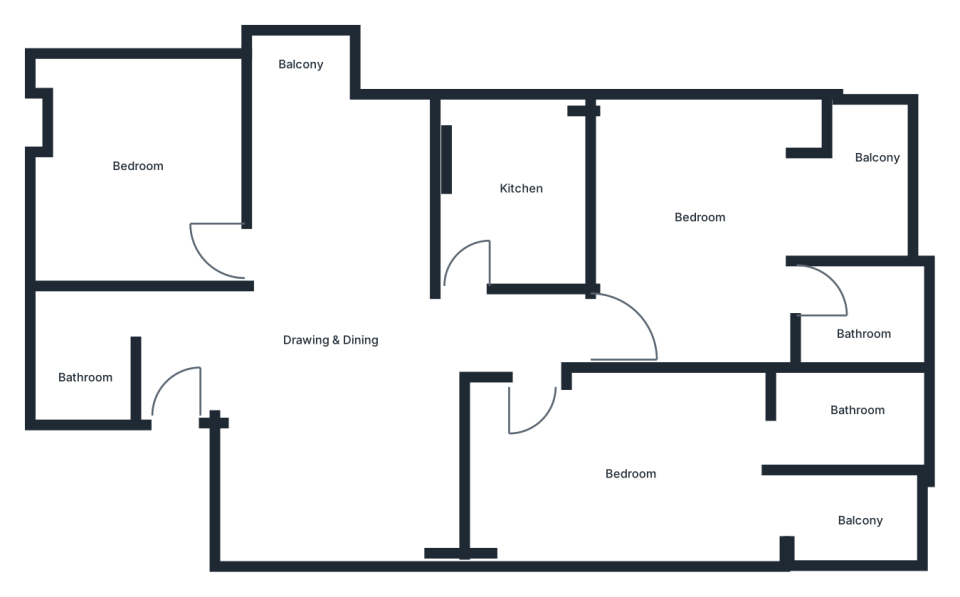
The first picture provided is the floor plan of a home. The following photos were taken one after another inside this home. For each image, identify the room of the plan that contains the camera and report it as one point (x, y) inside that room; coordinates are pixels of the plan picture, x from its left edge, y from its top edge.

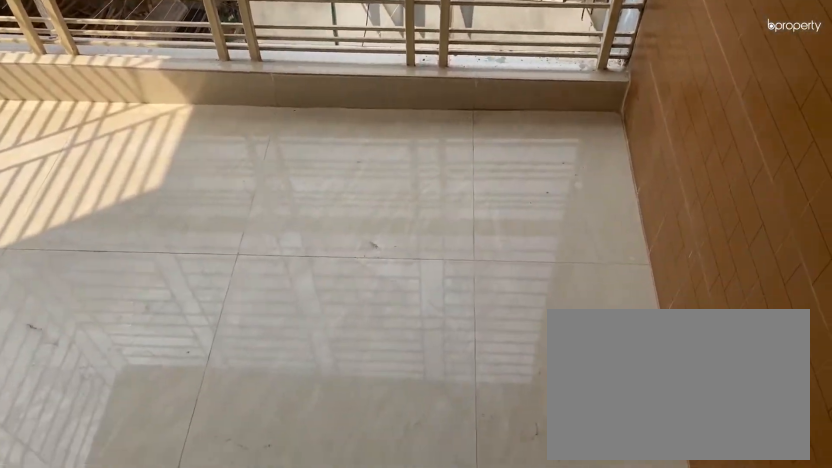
(863, 195)
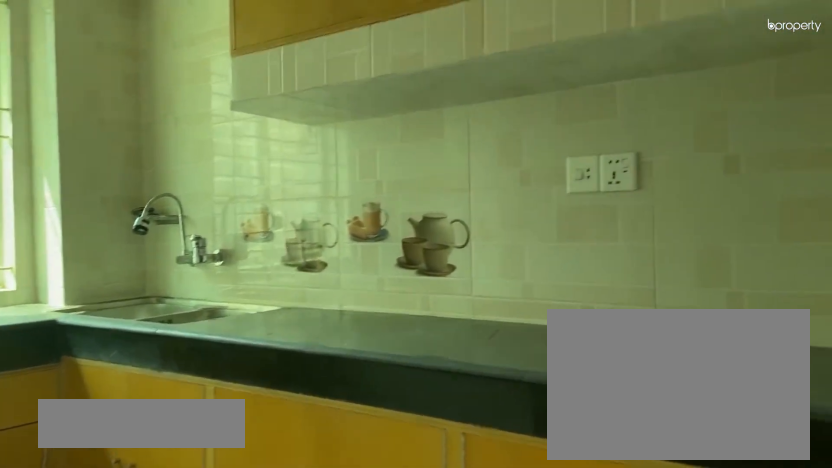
(516, 200)
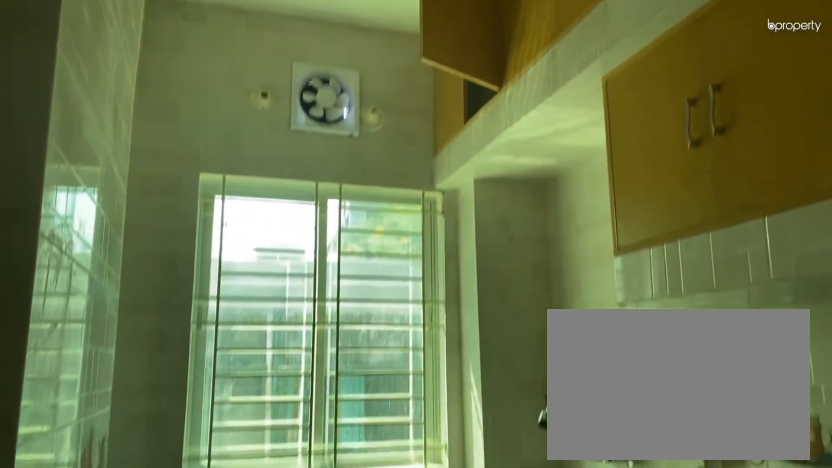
(516, 200)
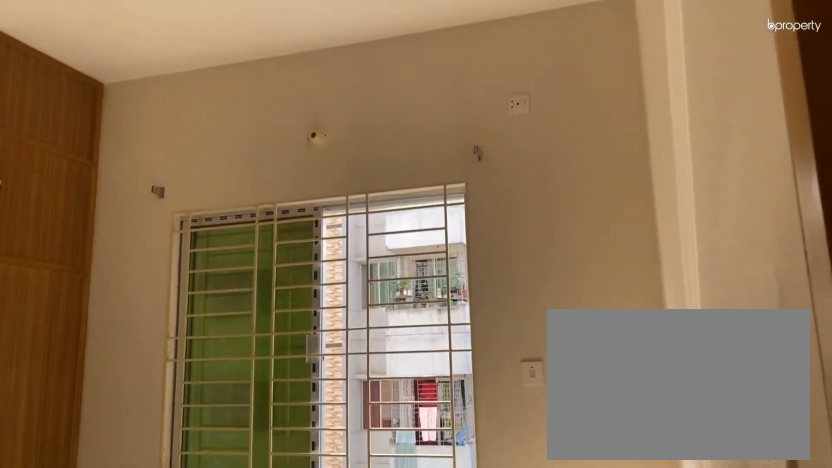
(139, 172)
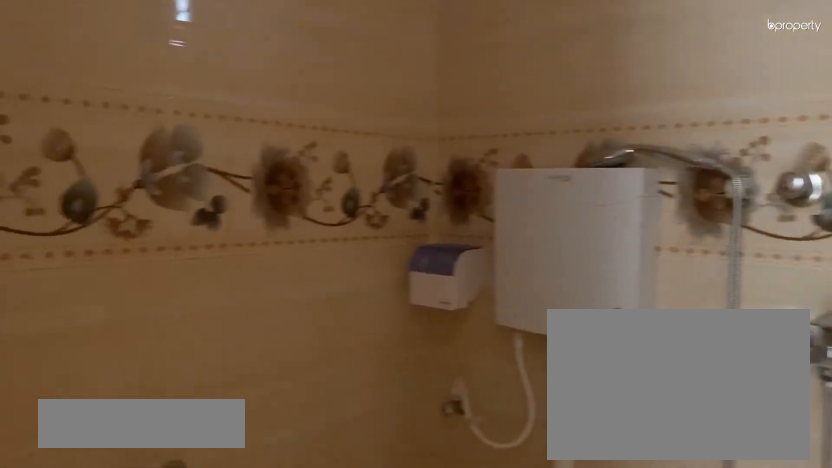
(86, 351)
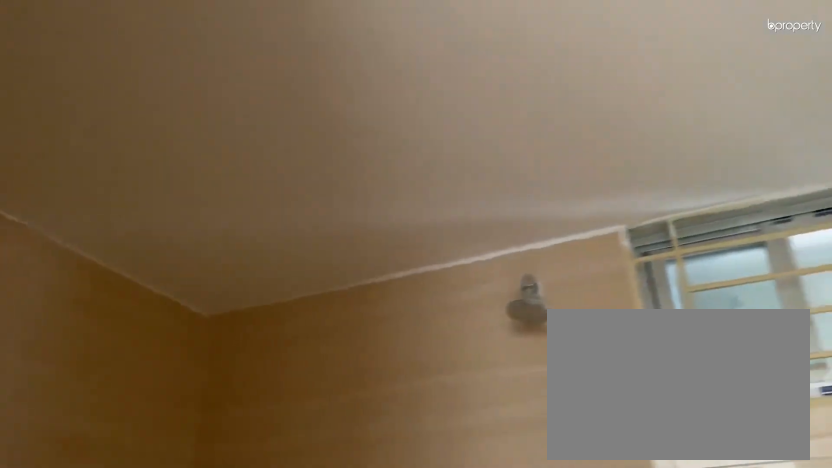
(86, 351)
